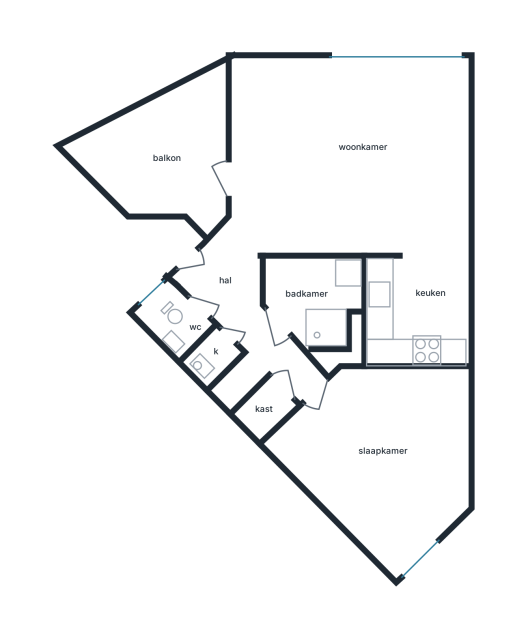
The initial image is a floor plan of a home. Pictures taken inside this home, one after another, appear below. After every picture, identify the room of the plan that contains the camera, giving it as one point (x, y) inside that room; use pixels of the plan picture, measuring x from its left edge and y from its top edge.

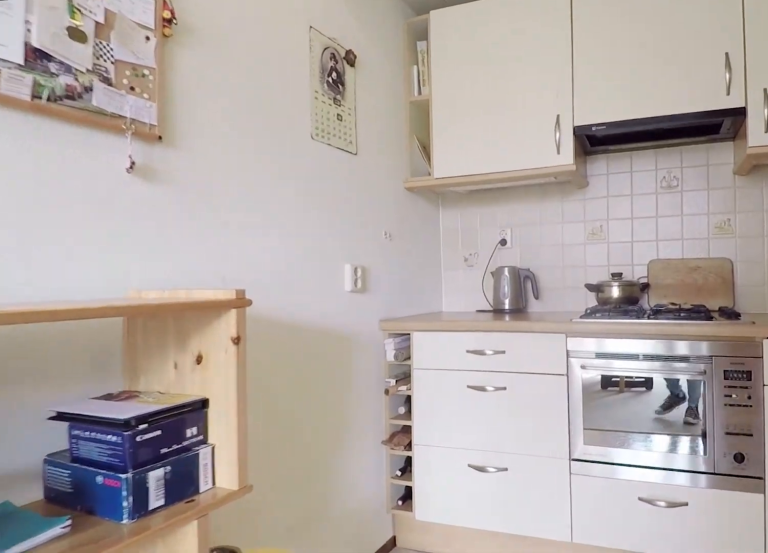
(415, 311)
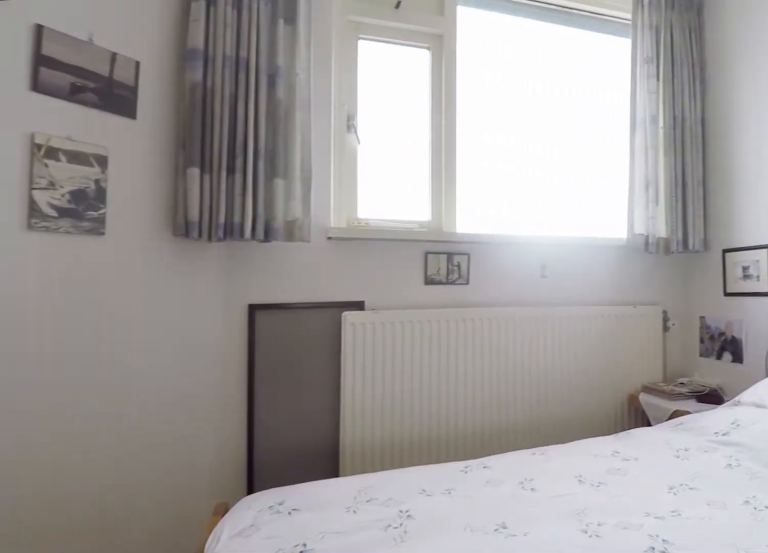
(383, 454)
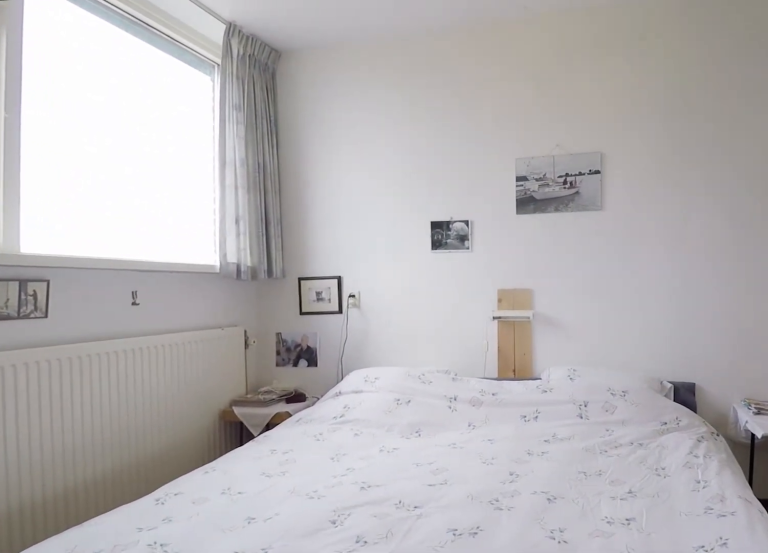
(383, 454)
